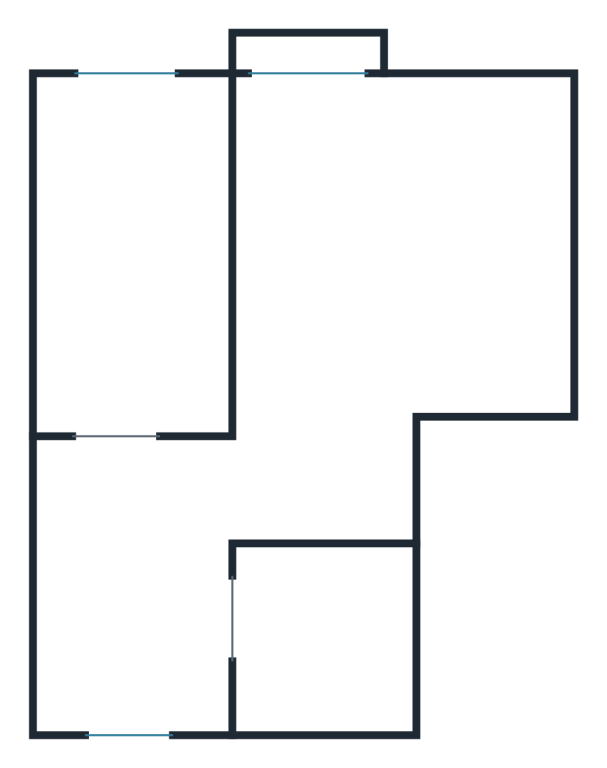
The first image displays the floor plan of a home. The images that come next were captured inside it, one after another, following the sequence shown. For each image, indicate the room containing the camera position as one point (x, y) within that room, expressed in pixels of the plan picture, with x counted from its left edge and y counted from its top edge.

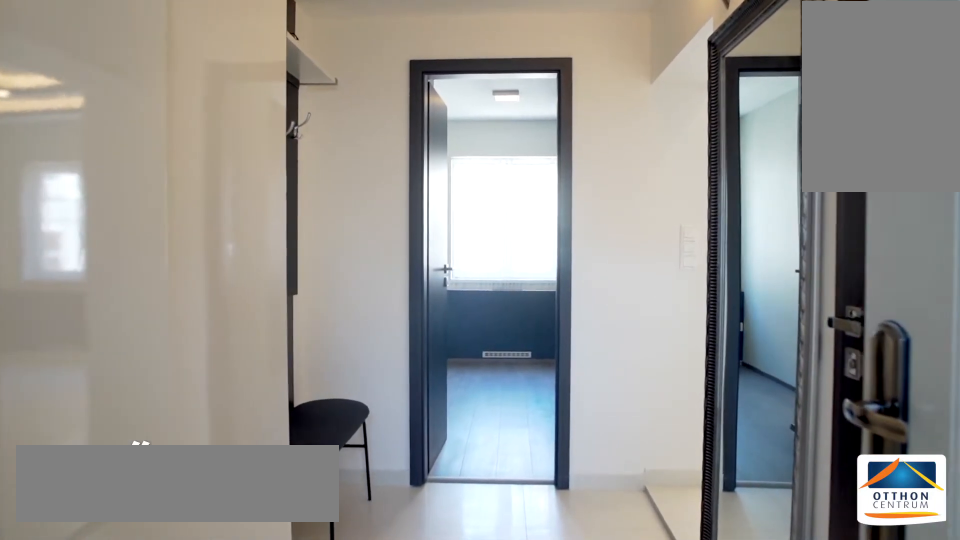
(128, 631)
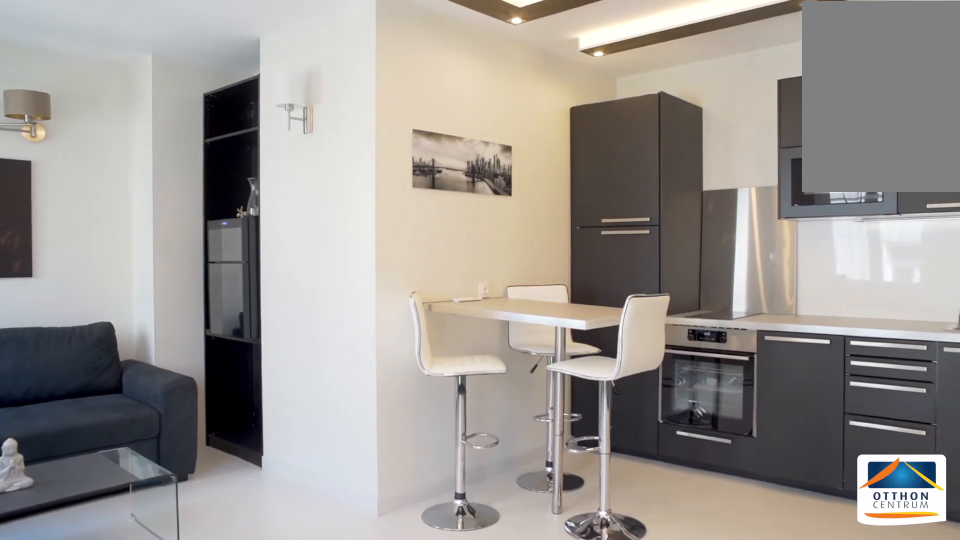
(365, 278)
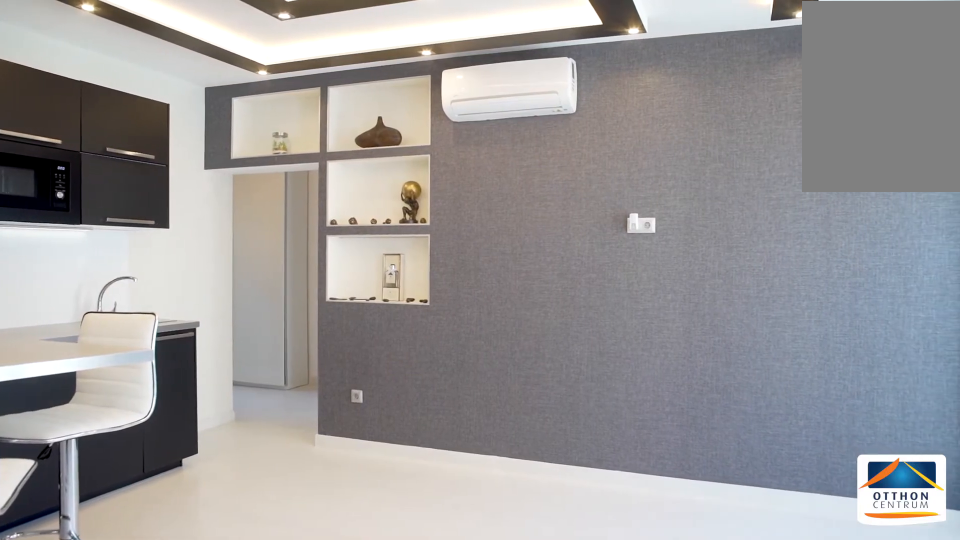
(365, 278)
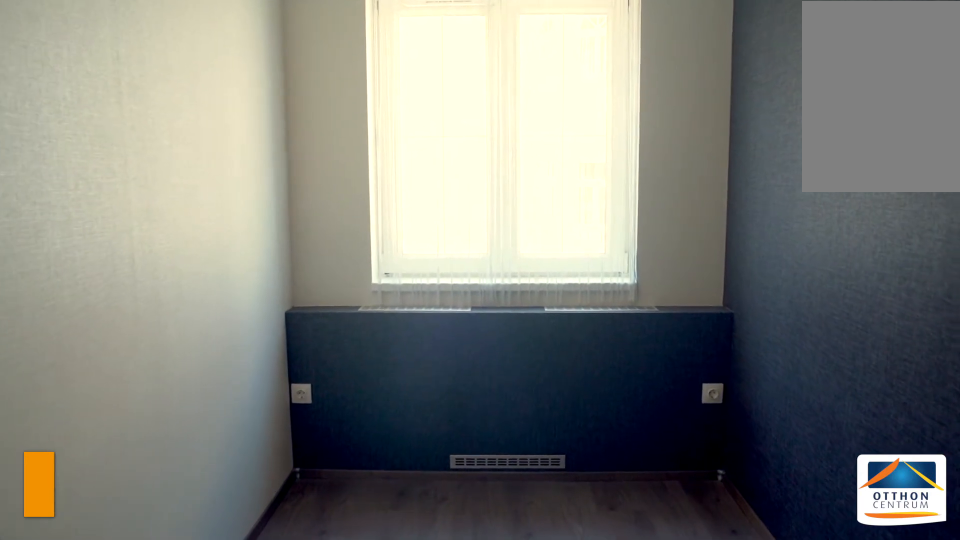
(132, 269)
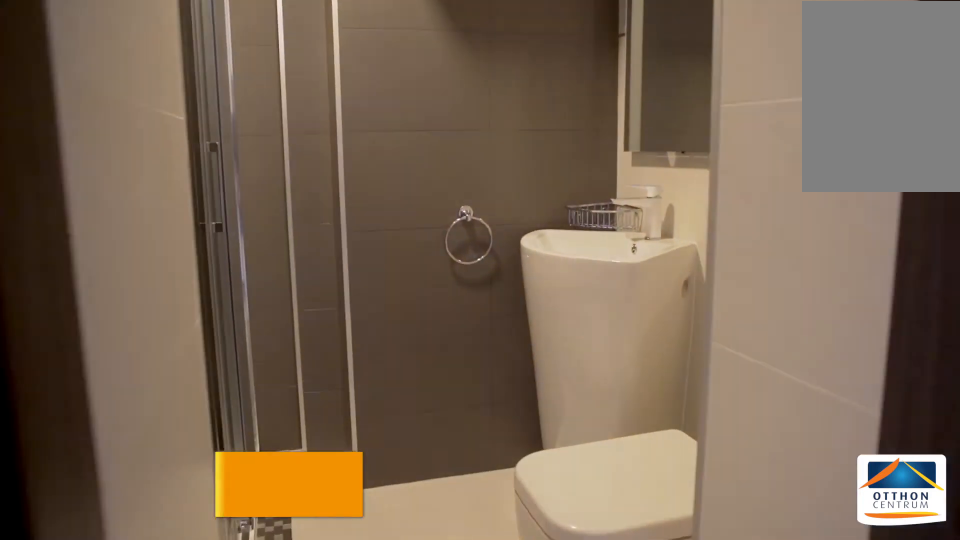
(132, 585)
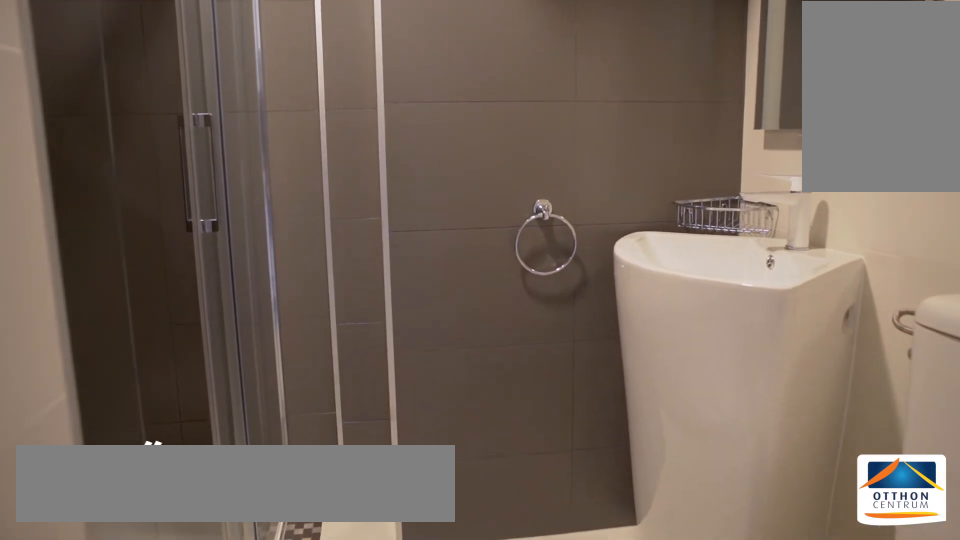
(324, 636)
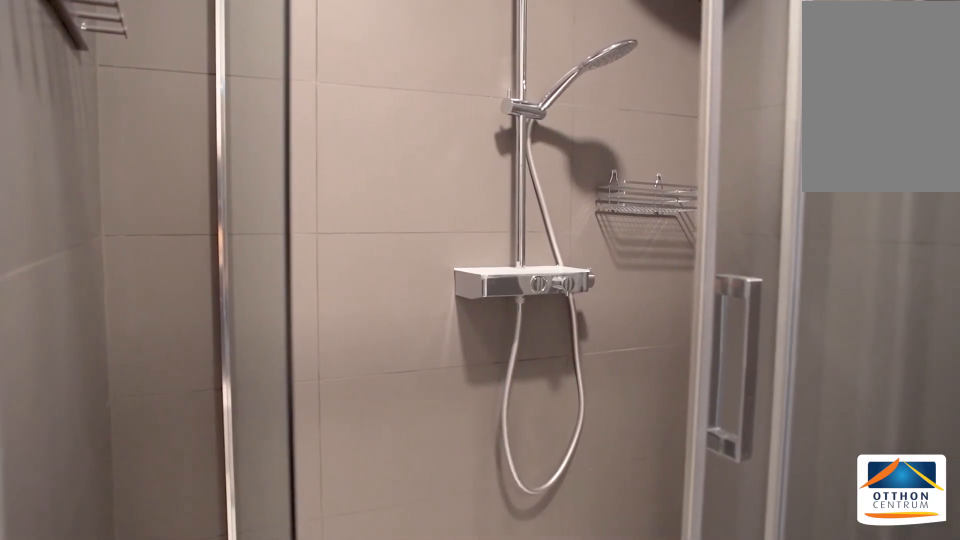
(324, 636)
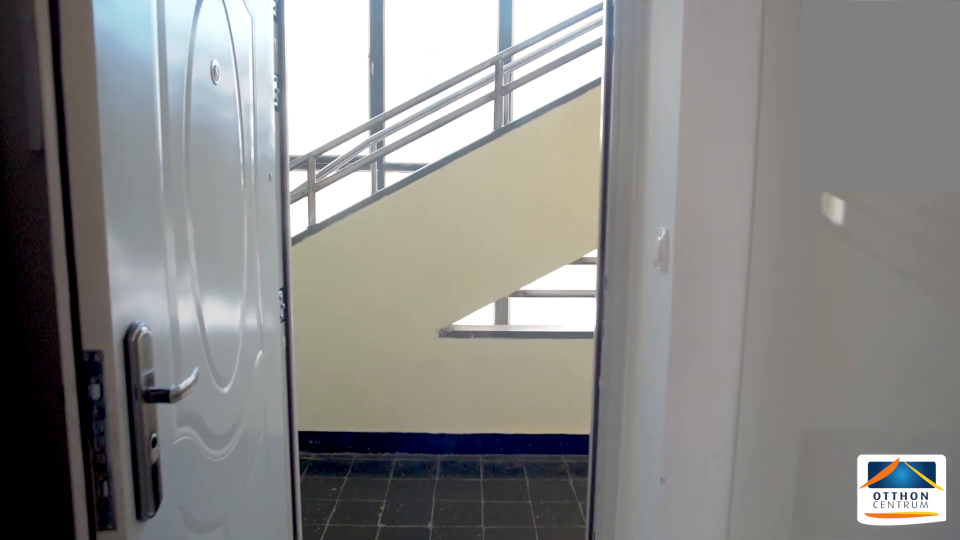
(125, 607)
